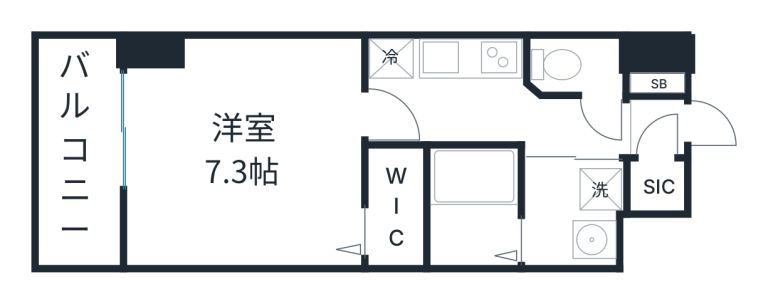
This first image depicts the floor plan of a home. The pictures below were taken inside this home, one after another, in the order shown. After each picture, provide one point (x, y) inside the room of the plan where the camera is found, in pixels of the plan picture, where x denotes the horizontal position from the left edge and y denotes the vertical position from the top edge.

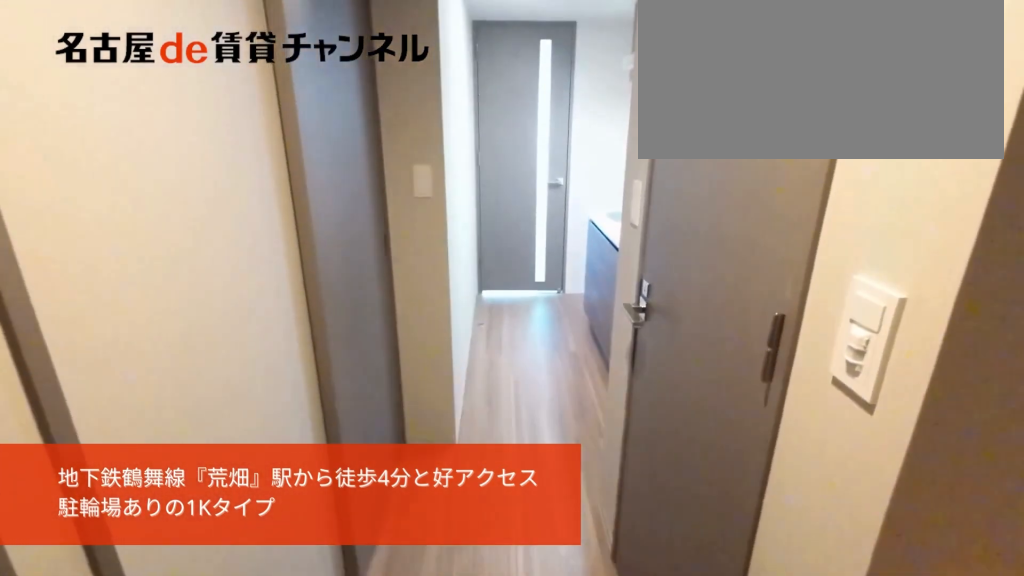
(657, 127)
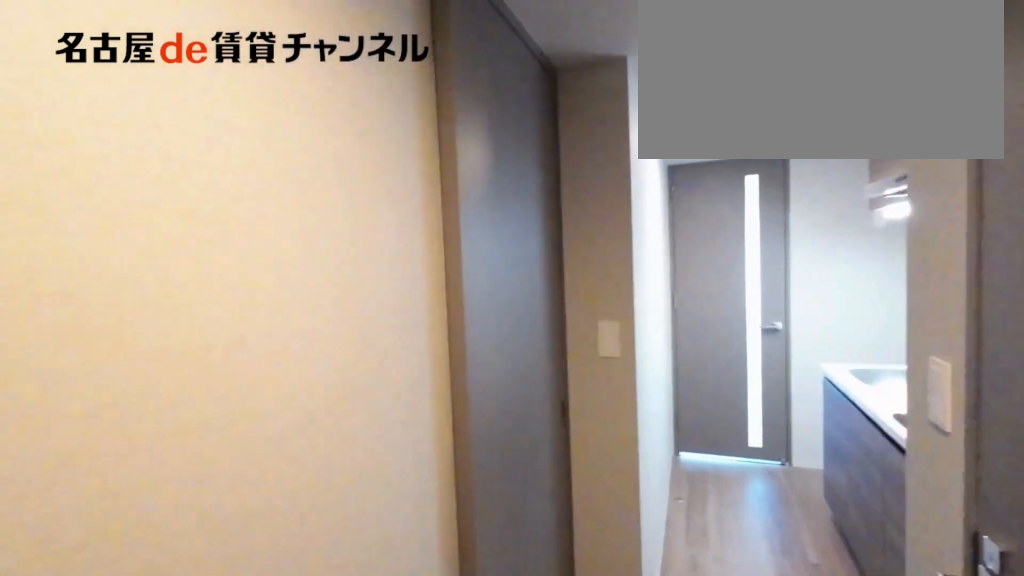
(657, 127)
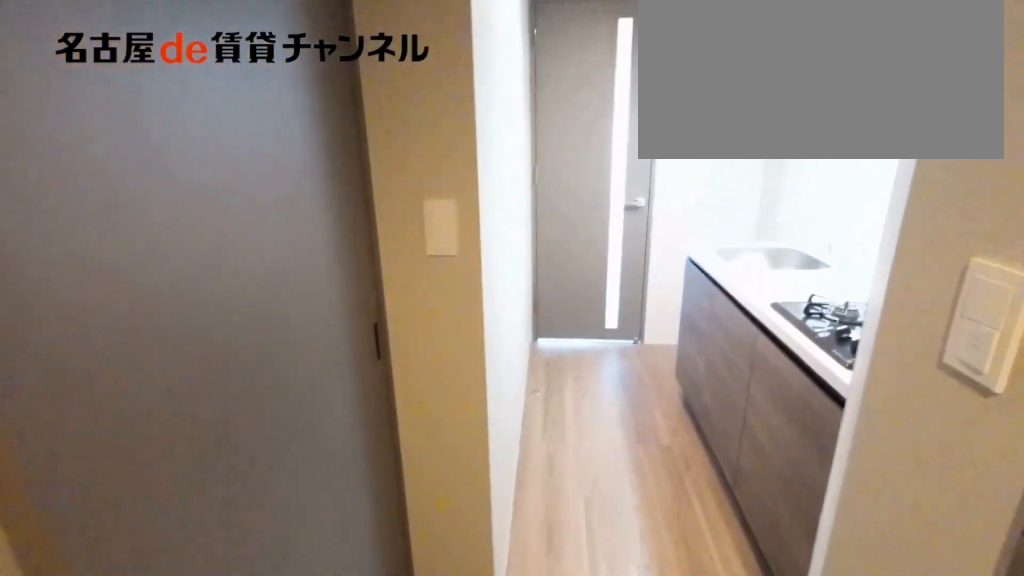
(494, 115)
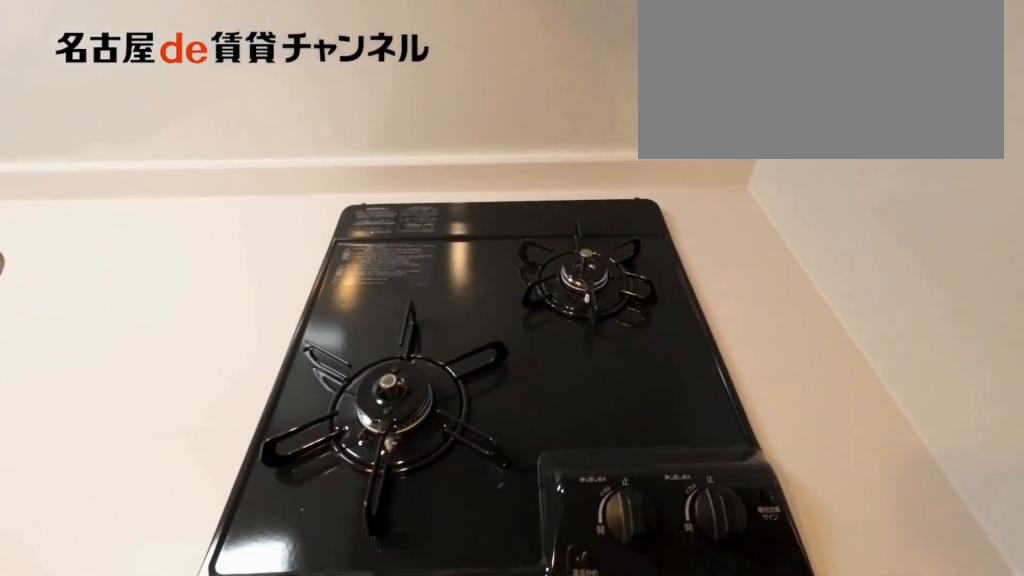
(445, 58)
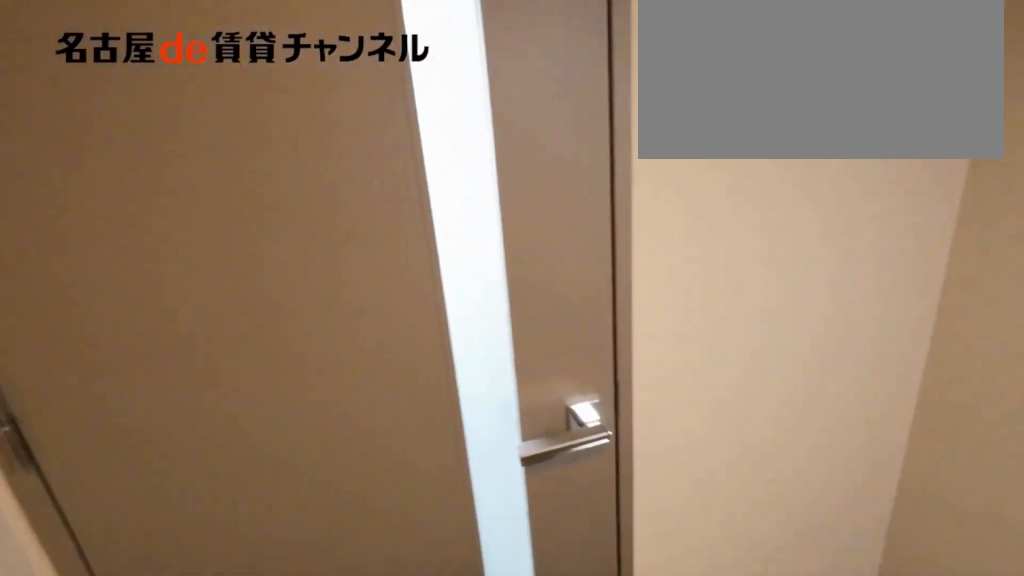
(492, 116)
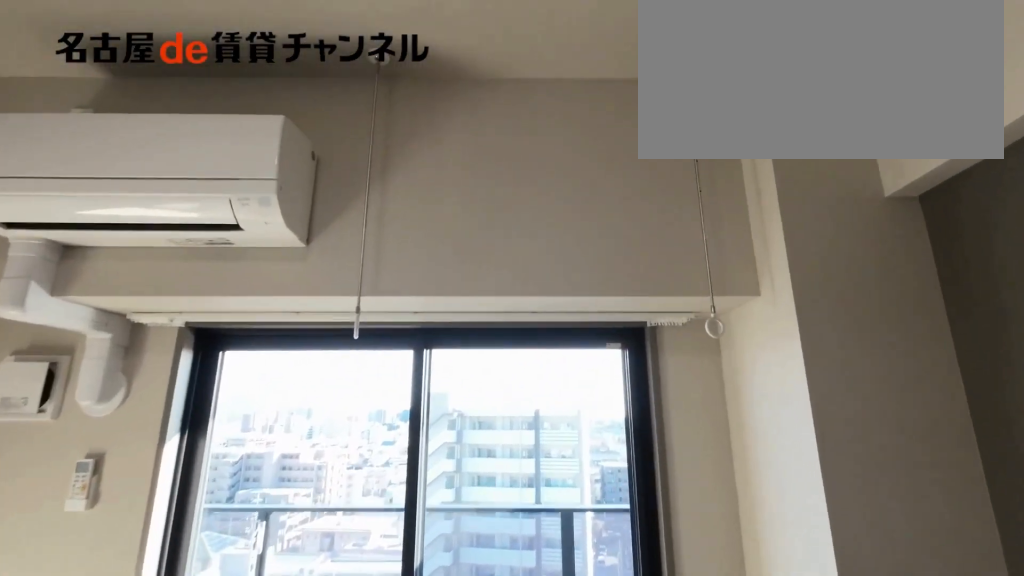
(247, 155)
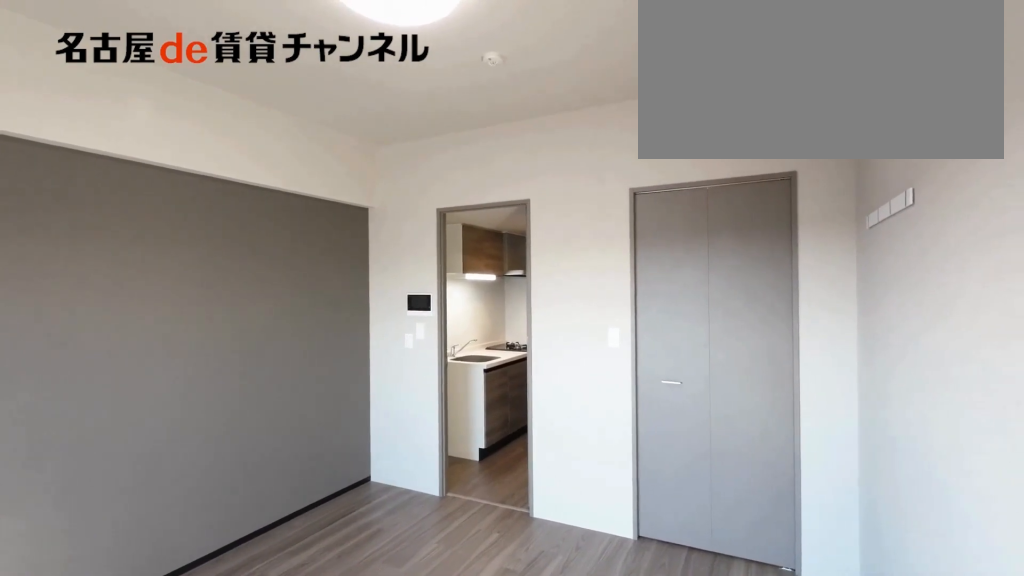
(247, 155)
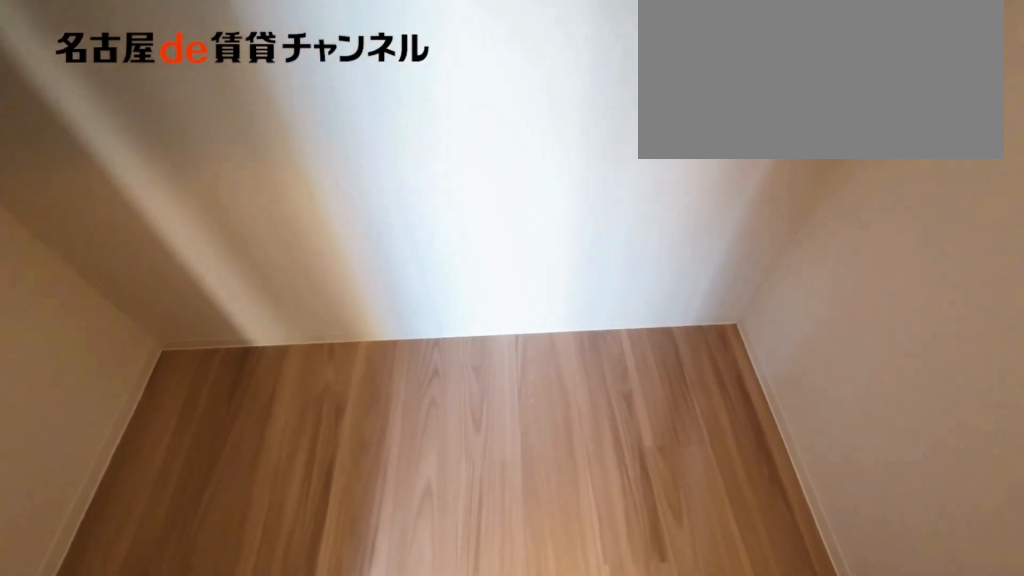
(395, 207)
